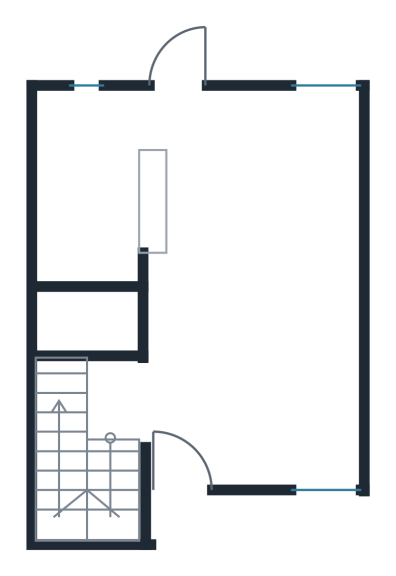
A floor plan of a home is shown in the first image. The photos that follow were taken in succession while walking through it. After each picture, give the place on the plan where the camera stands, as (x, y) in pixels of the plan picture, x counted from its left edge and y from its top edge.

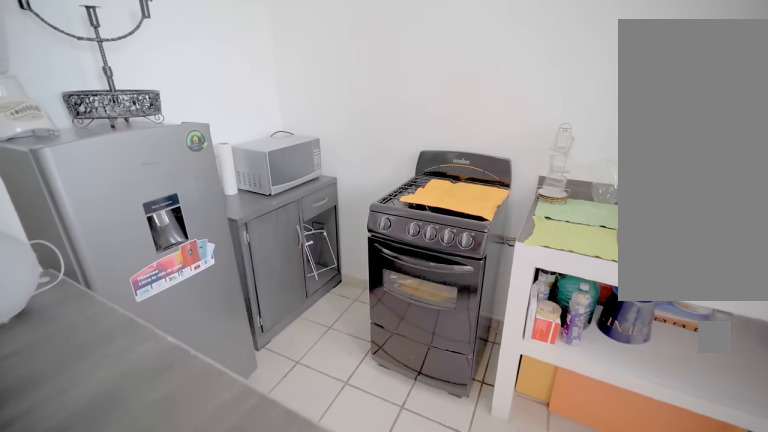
(187, 145)
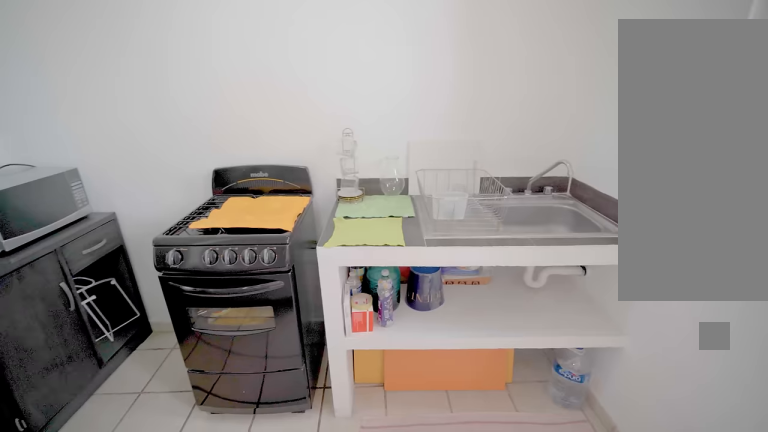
(177, 130)
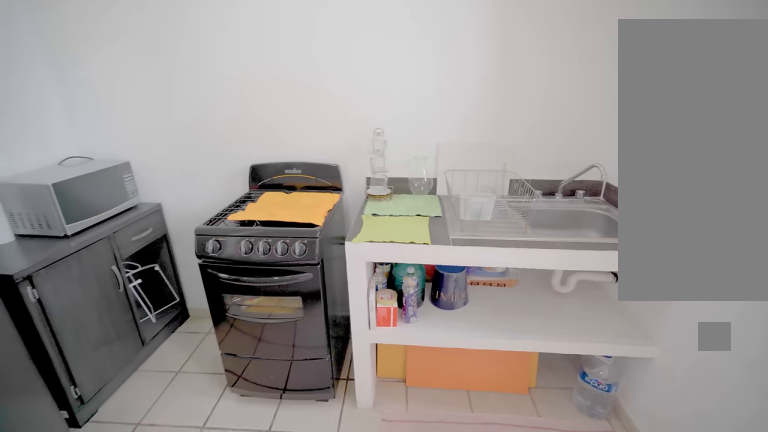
(177, 130)
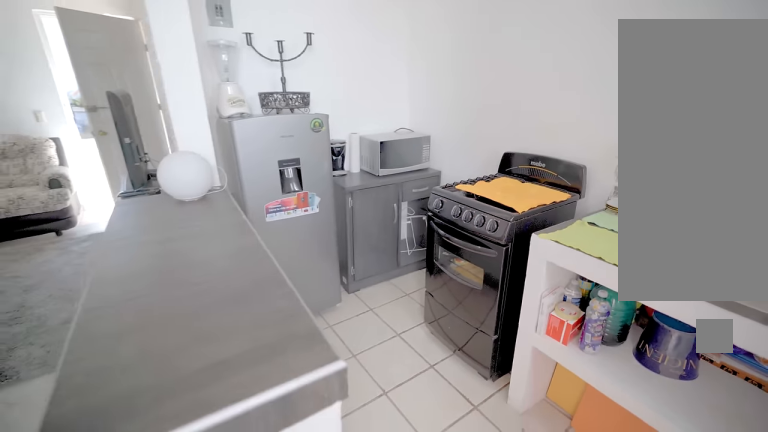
(178, 130)
